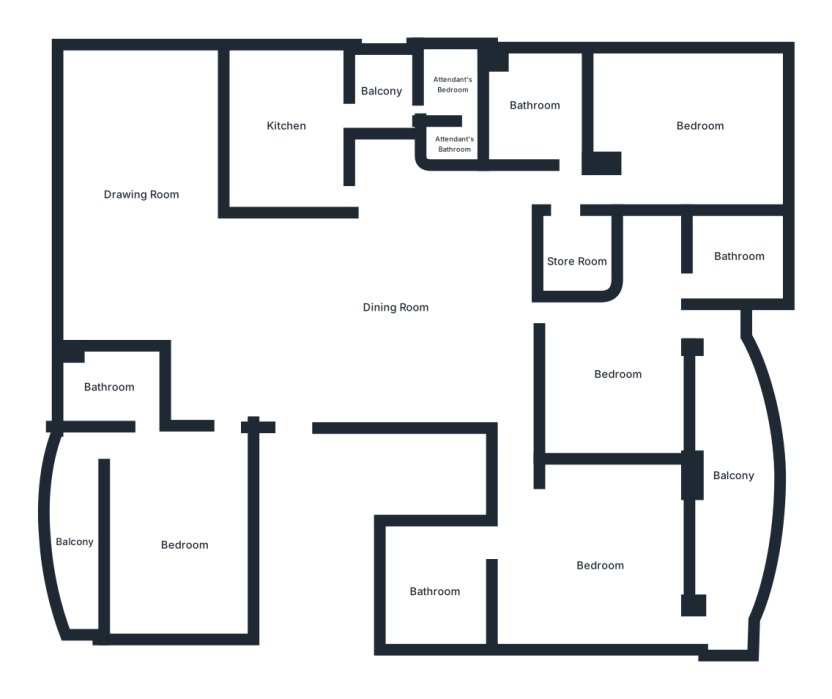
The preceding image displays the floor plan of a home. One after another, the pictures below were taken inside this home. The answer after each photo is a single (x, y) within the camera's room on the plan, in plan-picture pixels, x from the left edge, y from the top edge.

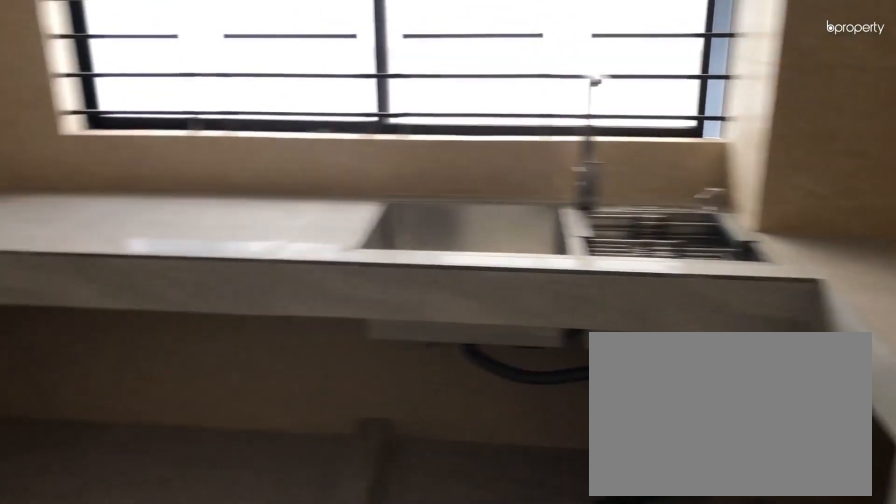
(287, 121)
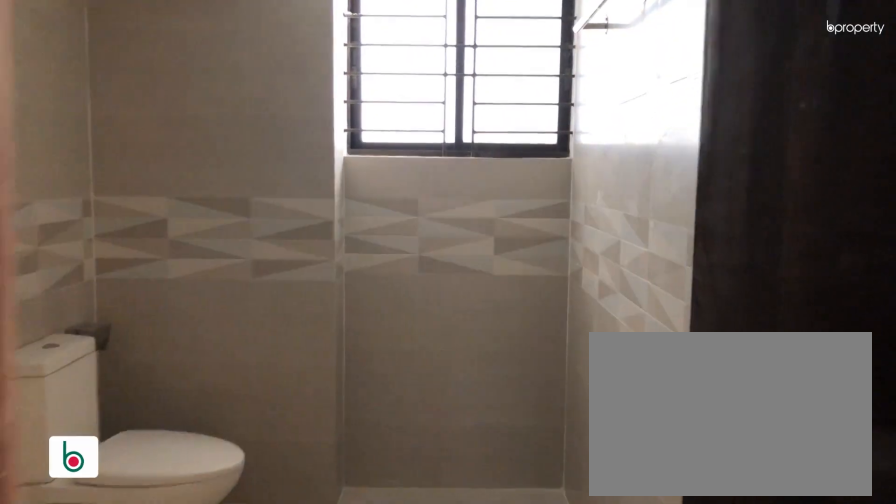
(538, 112)
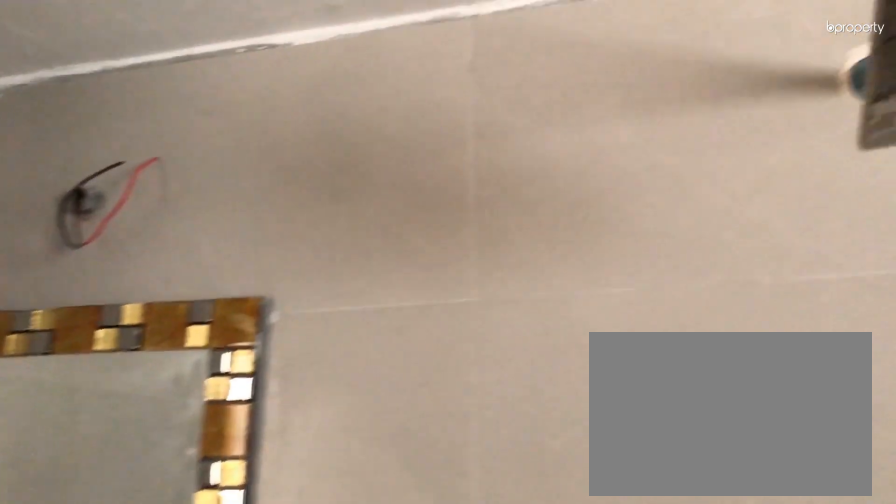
(538, 112)
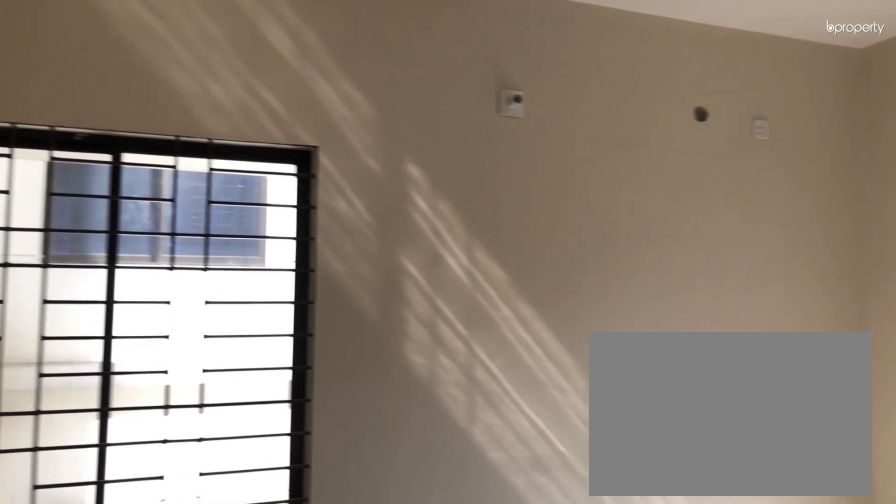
(687, 132)
